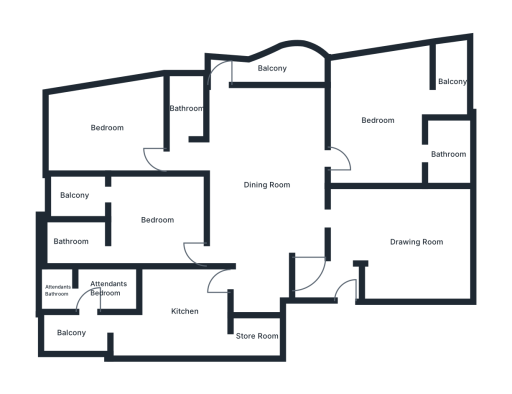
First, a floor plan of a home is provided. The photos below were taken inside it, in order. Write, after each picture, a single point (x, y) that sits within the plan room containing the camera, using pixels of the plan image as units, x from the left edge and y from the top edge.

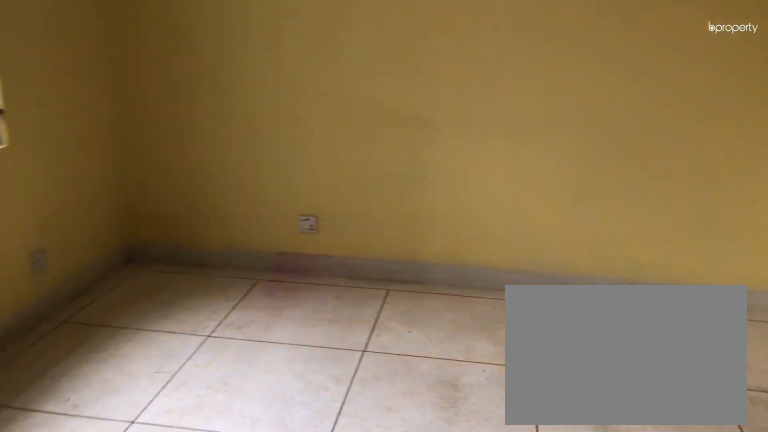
(414, 242)
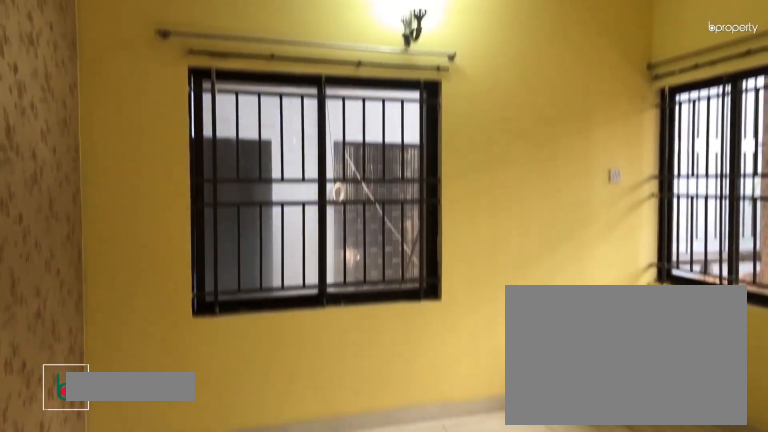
(379, 119)
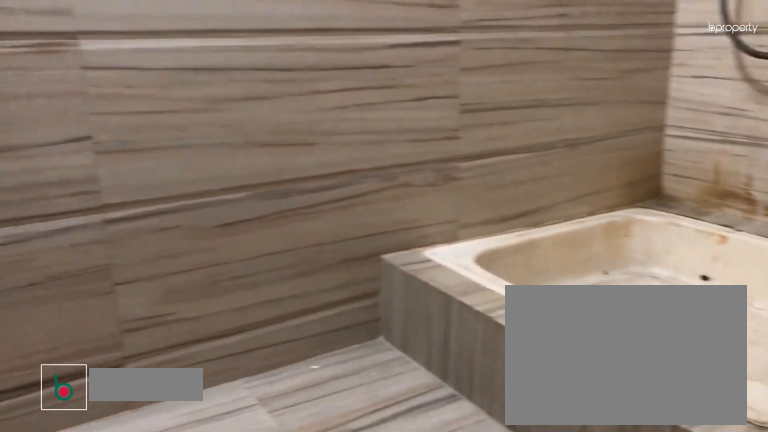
(449, 153)
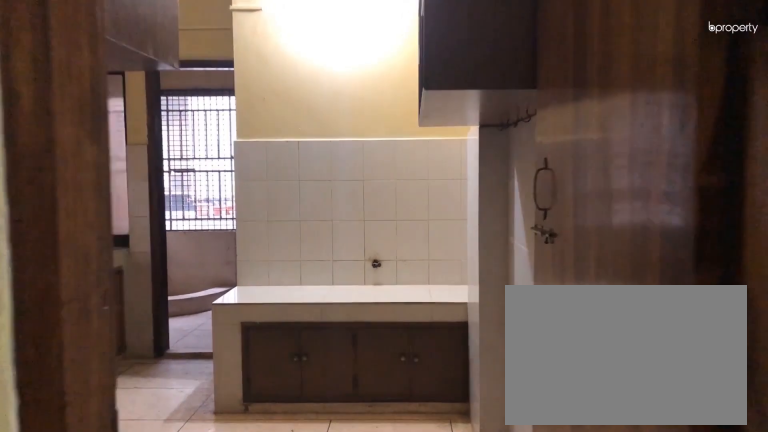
(217, 280)
